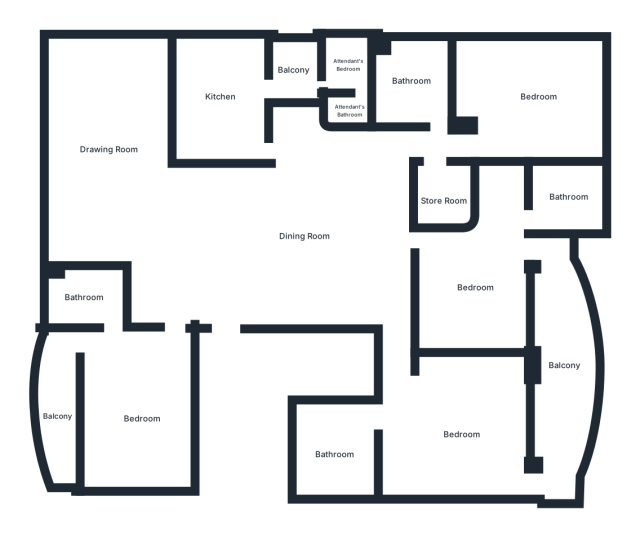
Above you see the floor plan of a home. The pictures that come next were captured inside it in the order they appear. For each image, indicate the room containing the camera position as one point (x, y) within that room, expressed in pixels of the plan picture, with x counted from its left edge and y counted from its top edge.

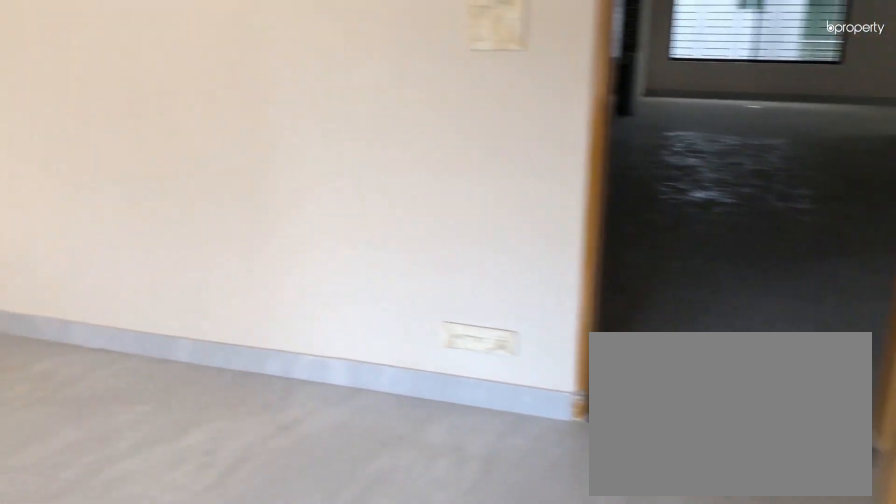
(471, 288)
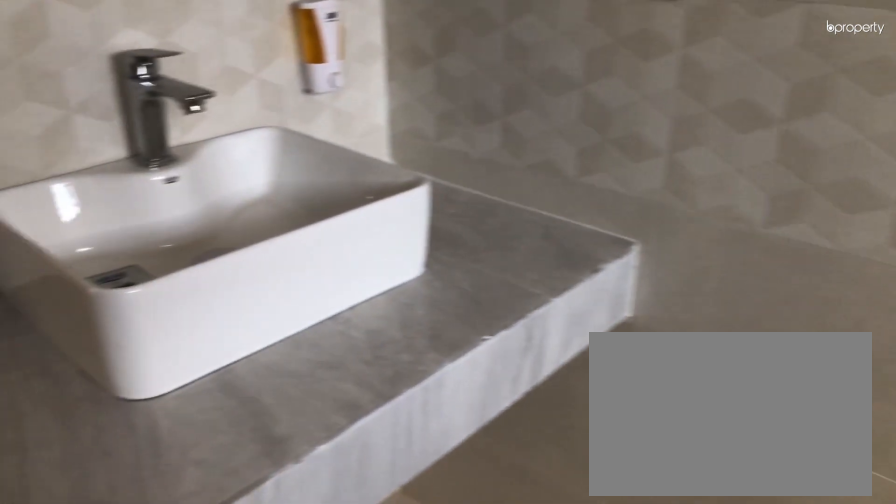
(562, 197)
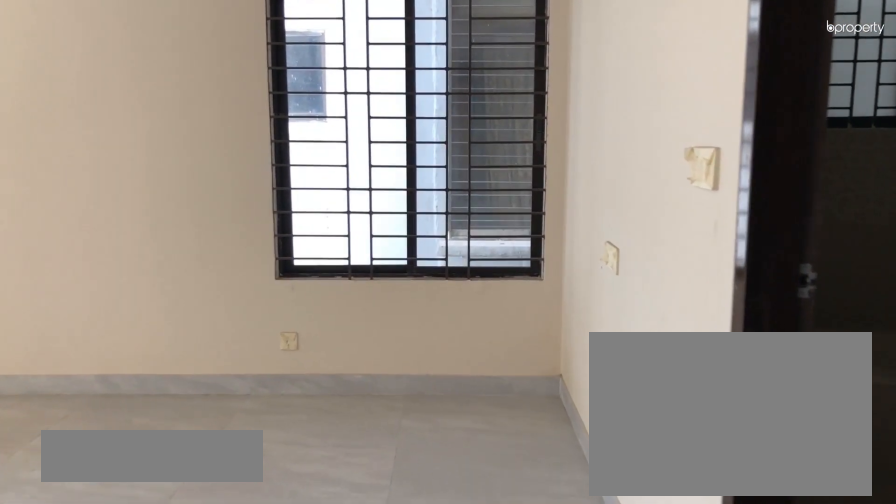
(456, 428)
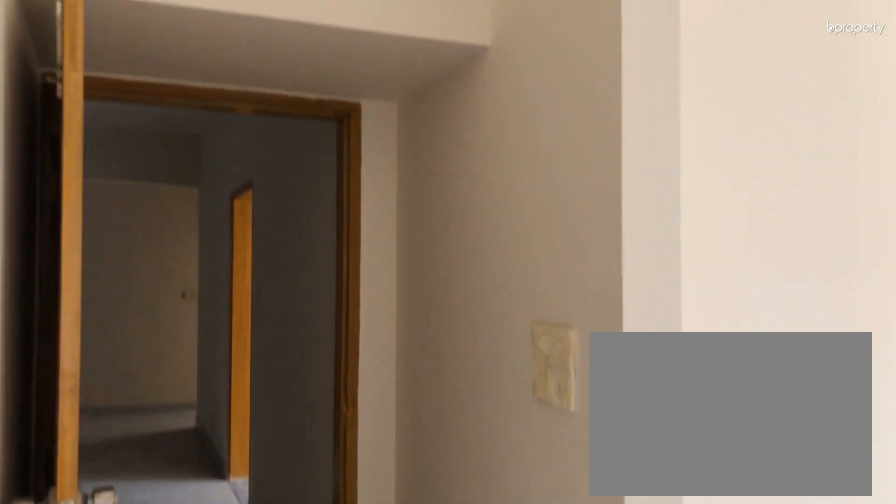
(456, 428)
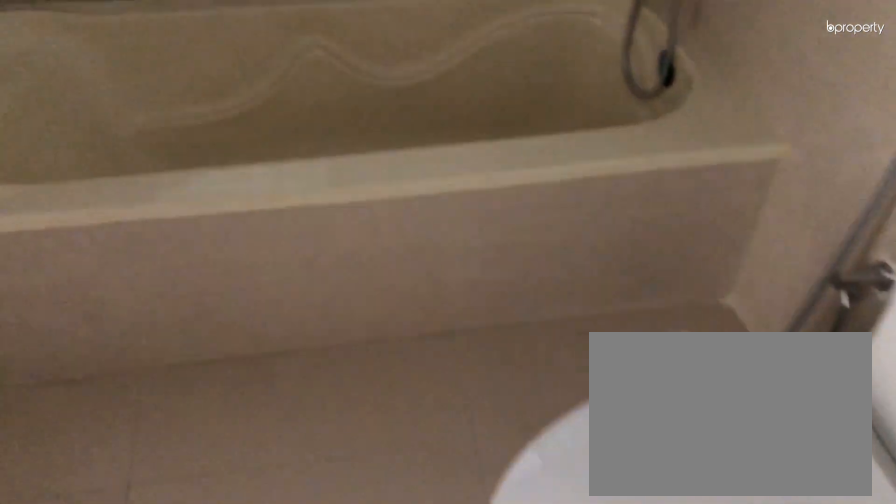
(332, 450)
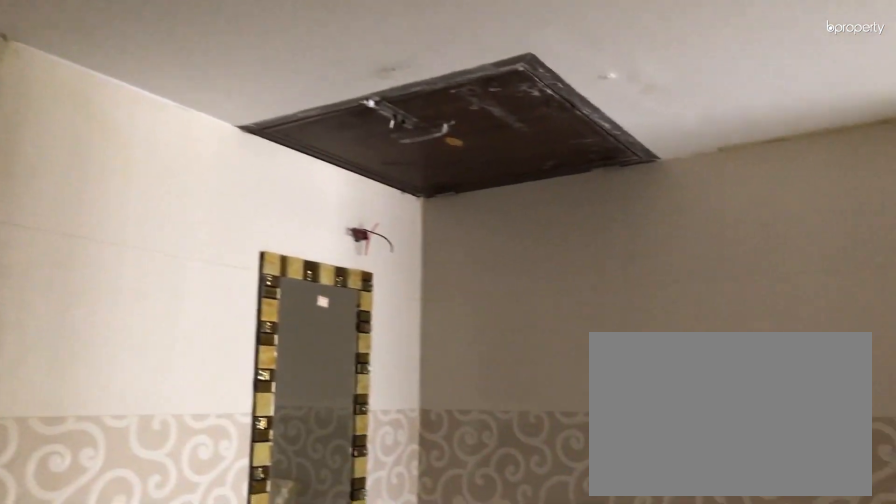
(332, 450)
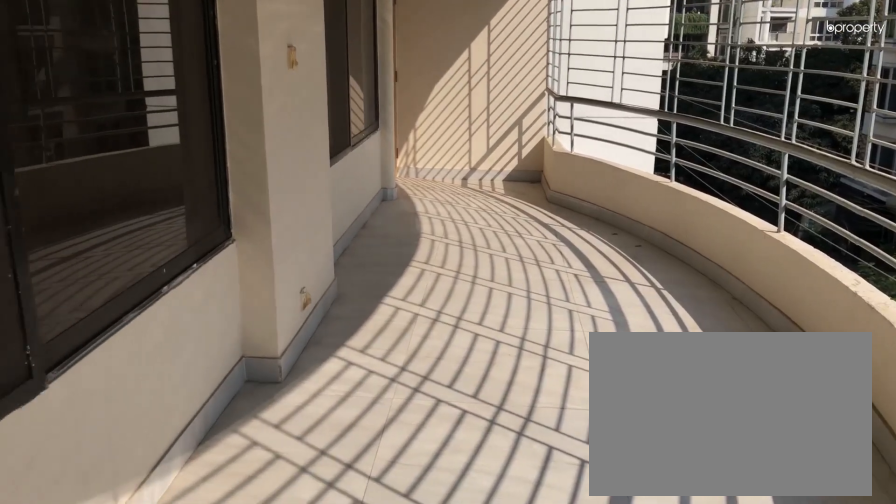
(563, 345)
